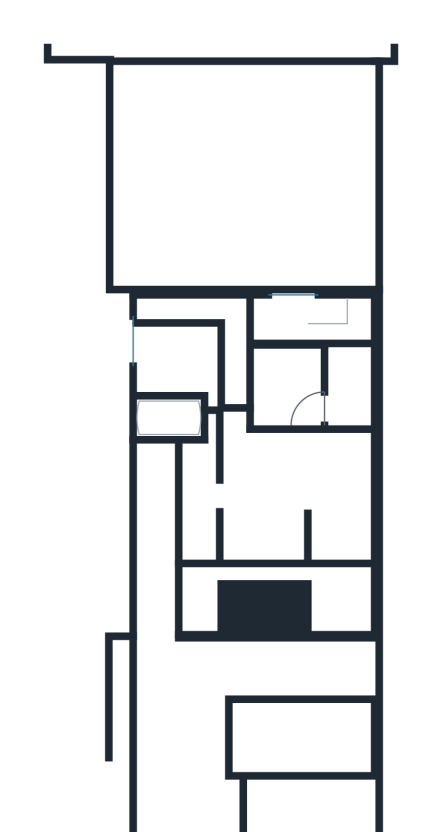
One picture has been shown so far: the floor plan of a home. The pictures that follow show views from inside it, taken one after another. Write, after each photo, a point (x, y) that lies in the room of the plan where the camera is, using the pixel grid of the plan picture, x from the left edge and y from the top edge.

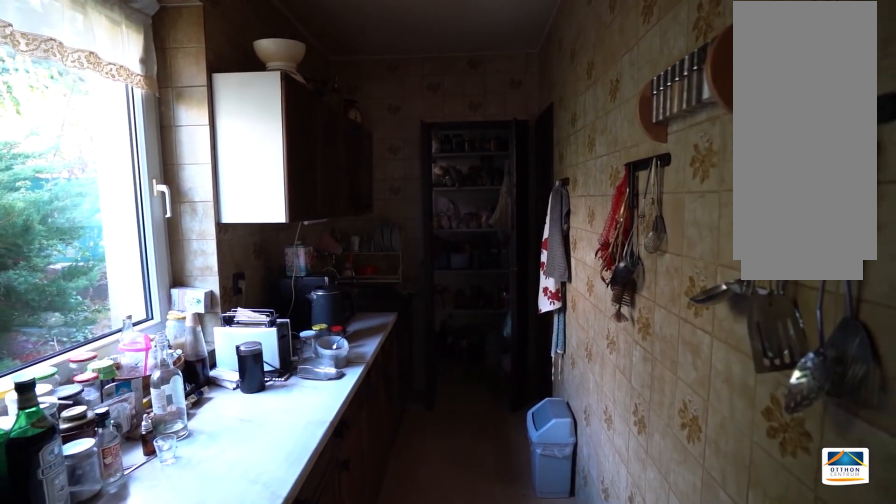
(354, 321)
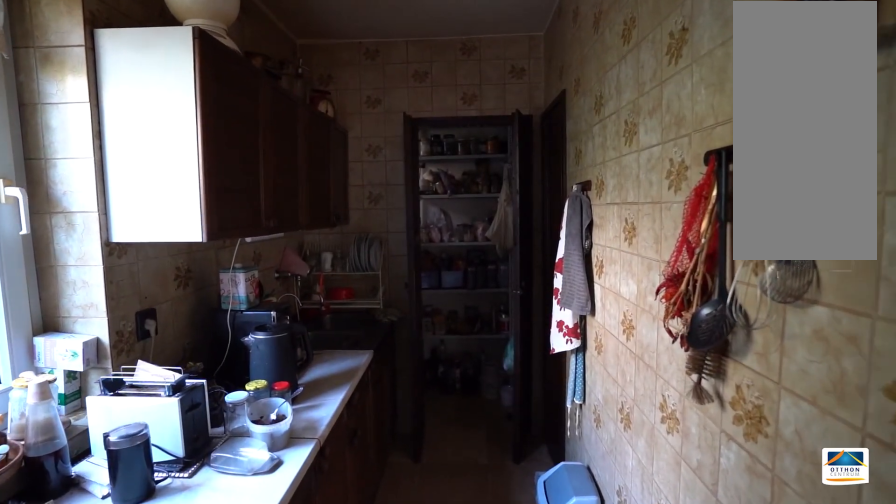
(354, 322)
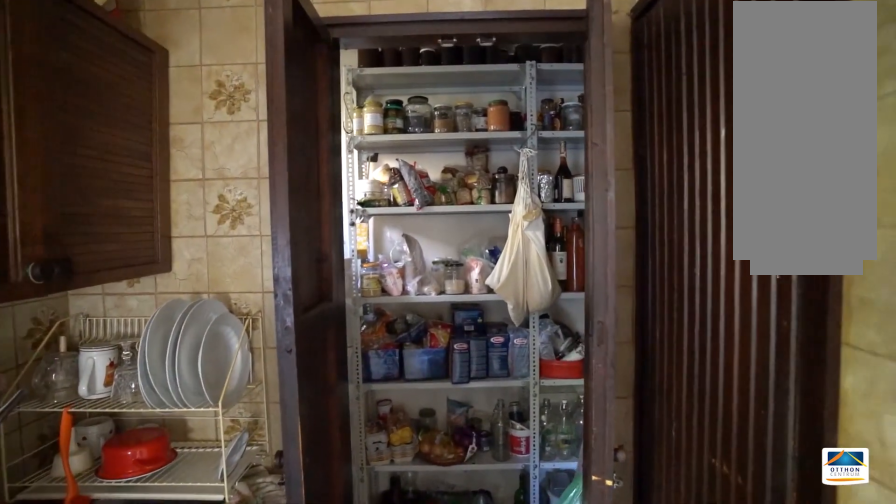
(297, 318)
